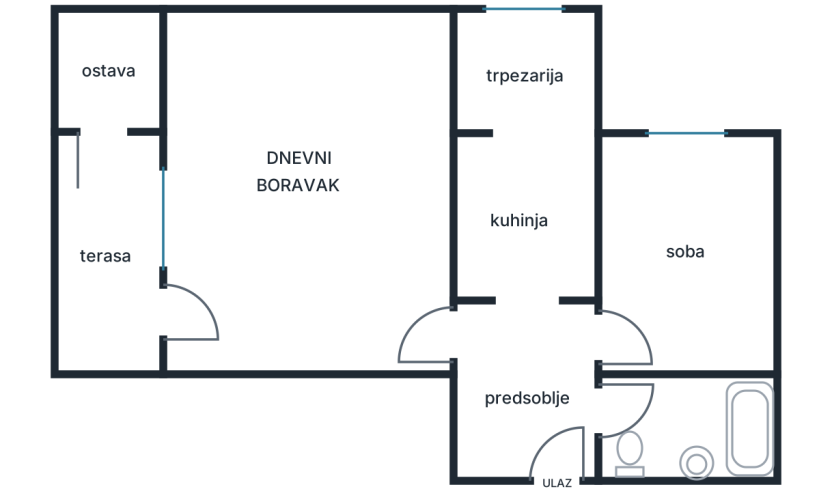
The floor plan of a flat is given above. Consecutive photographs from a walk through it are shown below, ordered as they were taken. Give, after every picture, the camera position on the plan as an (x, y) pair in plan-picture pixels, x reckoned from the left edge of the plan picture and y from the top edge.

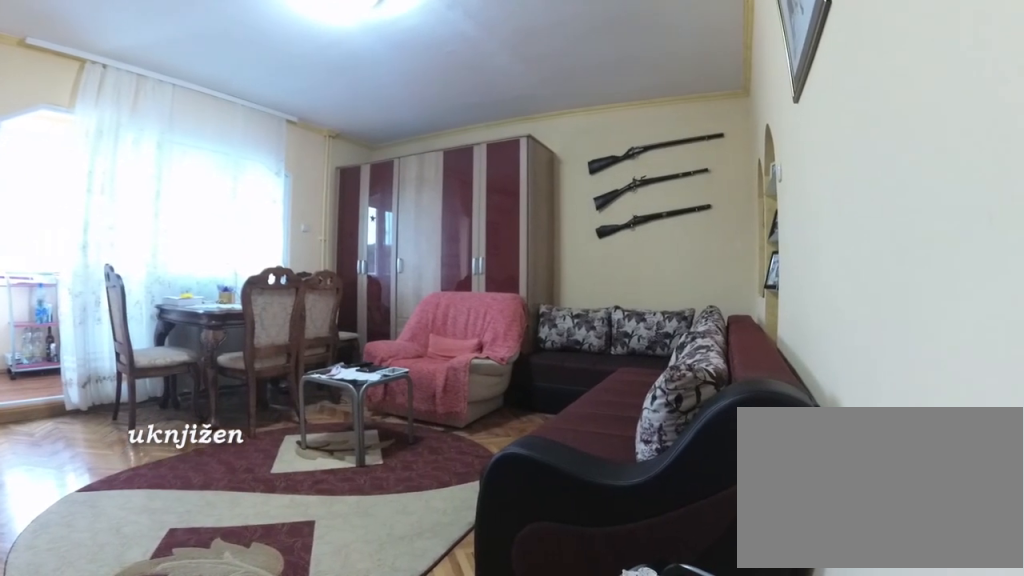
(448, 323)
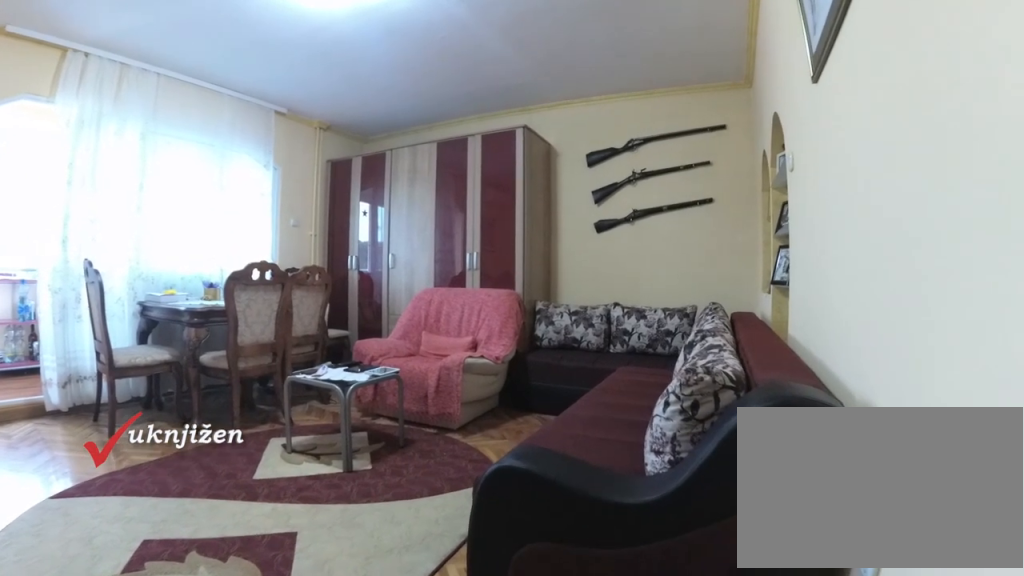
(443, 320)
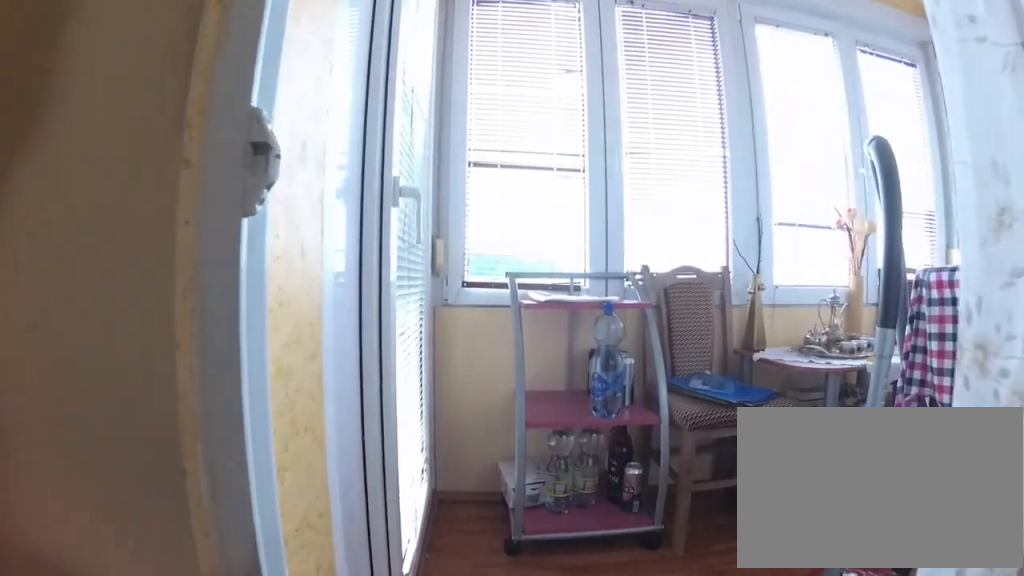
(208, 310)
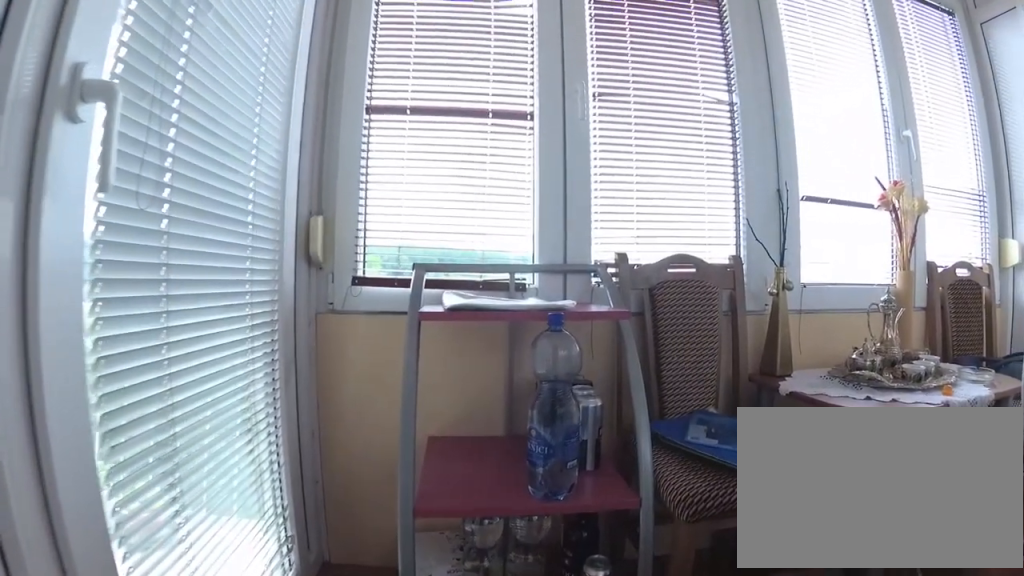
(164, 314)
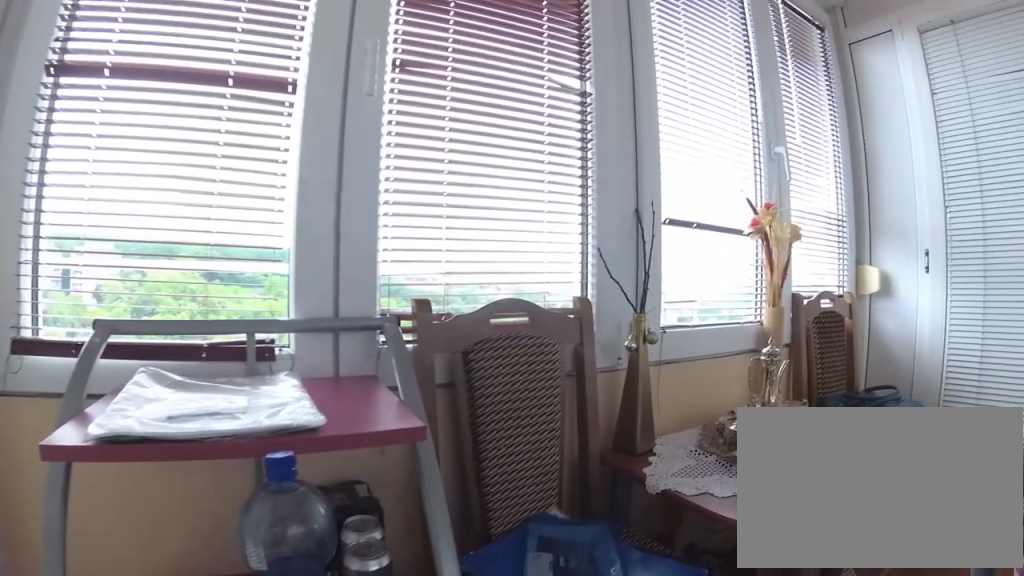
(136, 316)
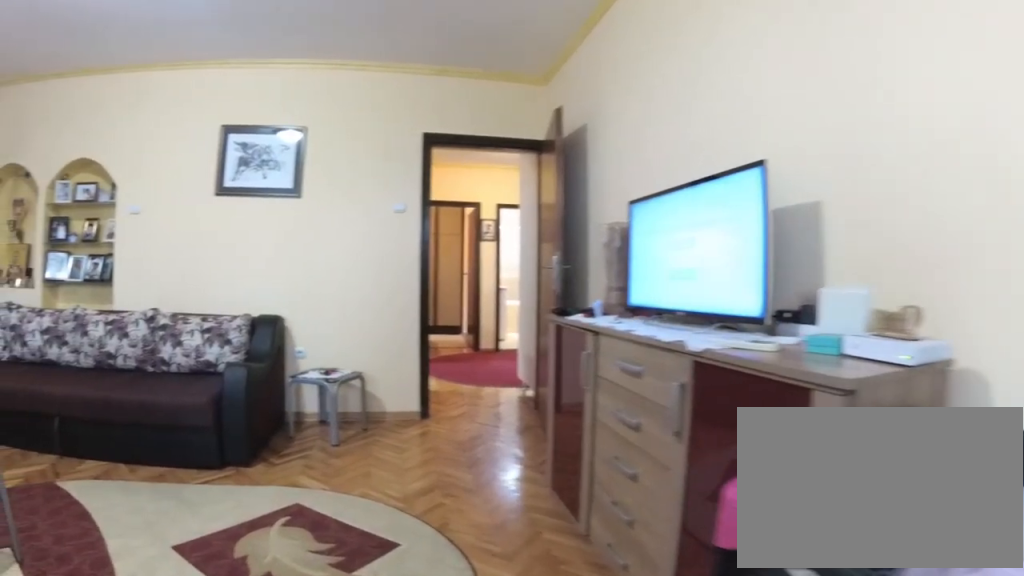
(195, 310)
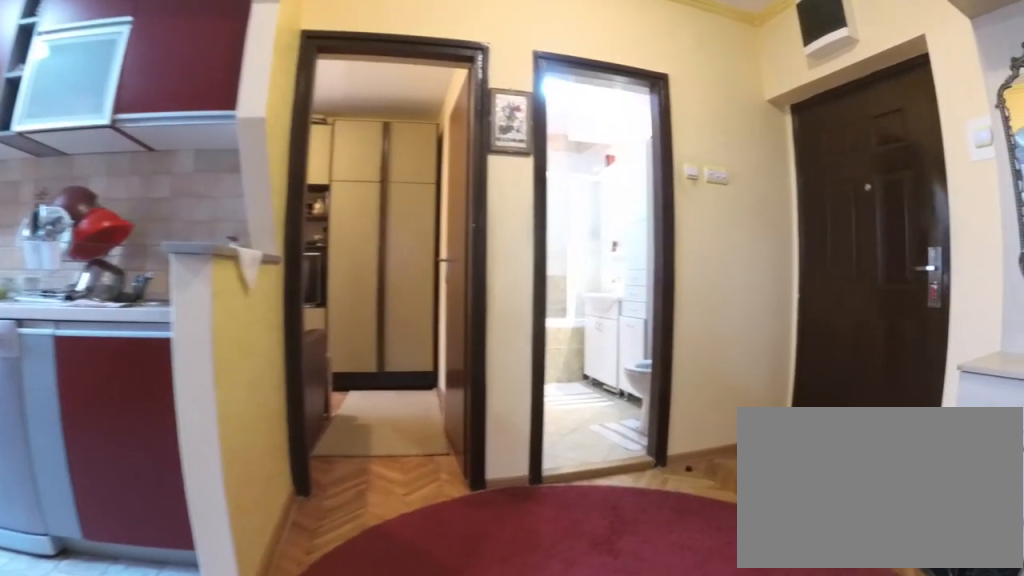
(469, 331)
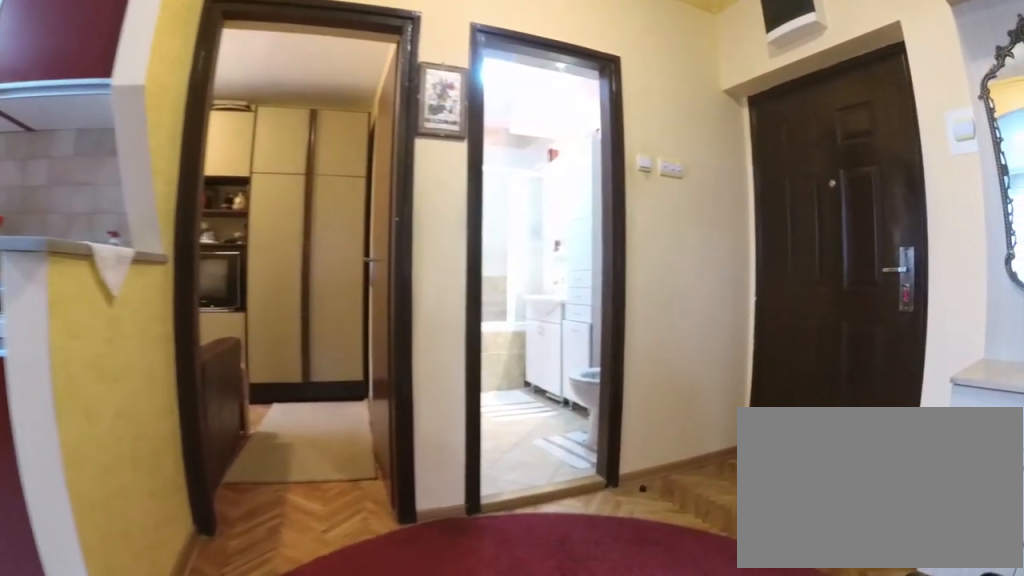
(481, 338)
